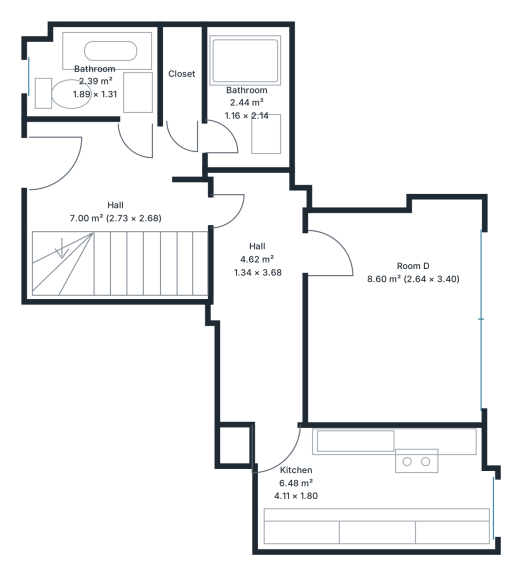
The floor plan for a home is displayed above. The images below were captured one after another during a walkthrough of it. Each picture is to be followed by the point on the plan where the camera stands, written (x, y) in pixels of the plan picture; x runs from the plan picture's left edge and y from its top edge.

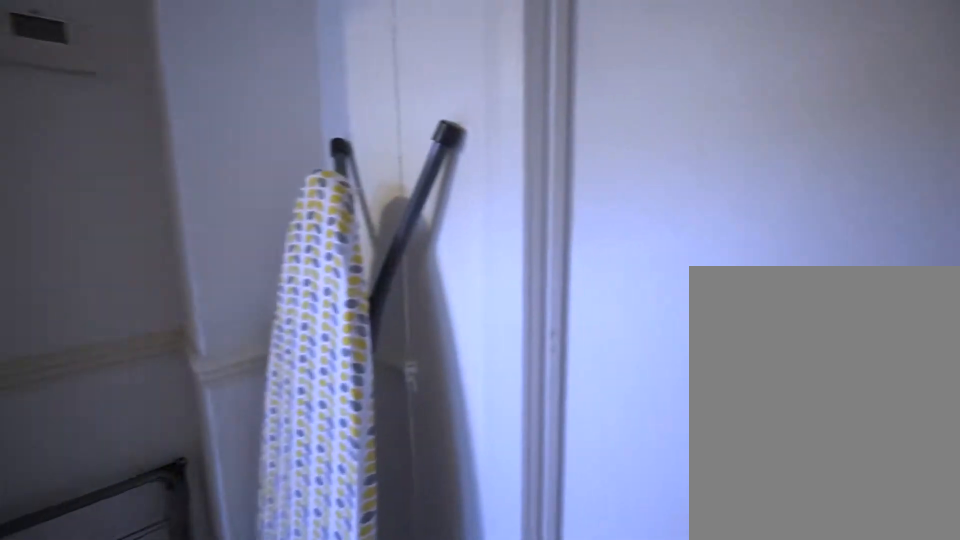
(277, 264)
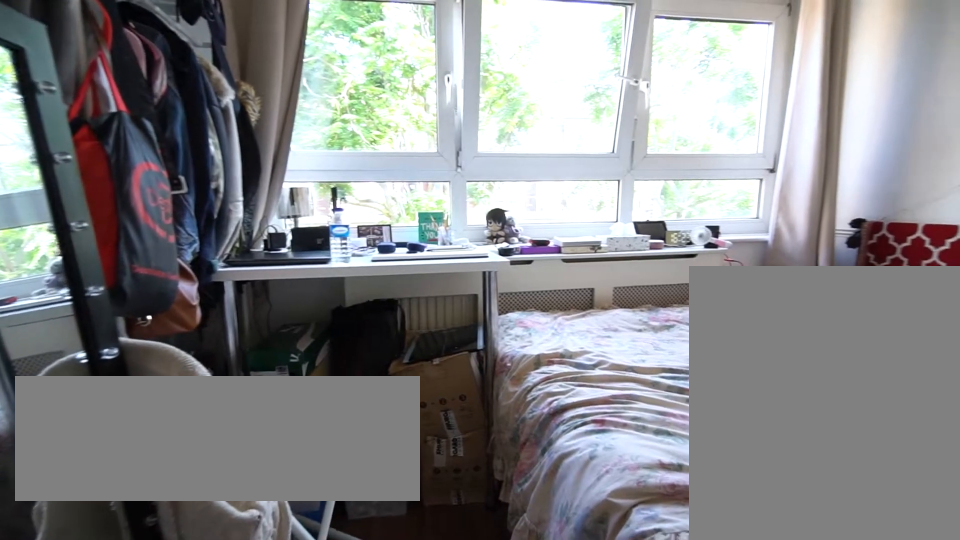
(342, 257)
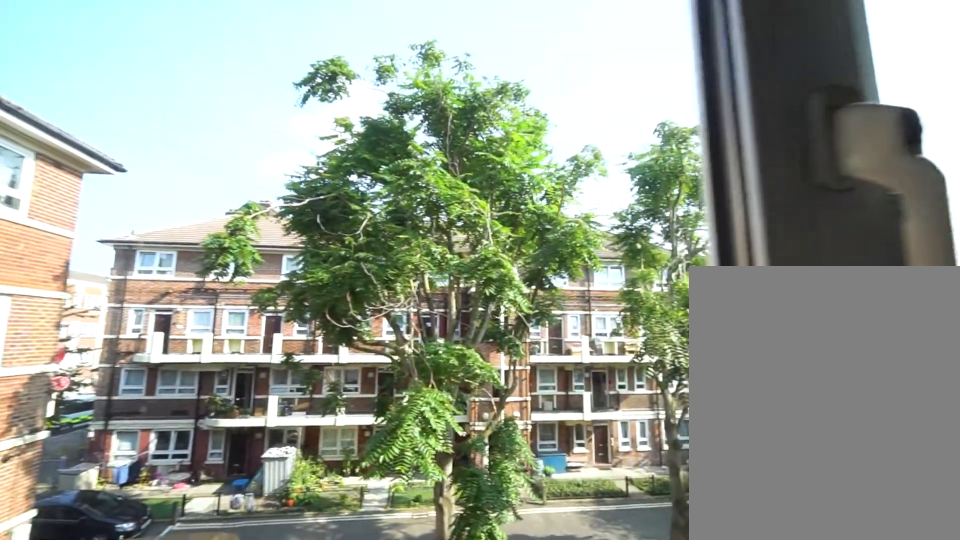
(466, 275)
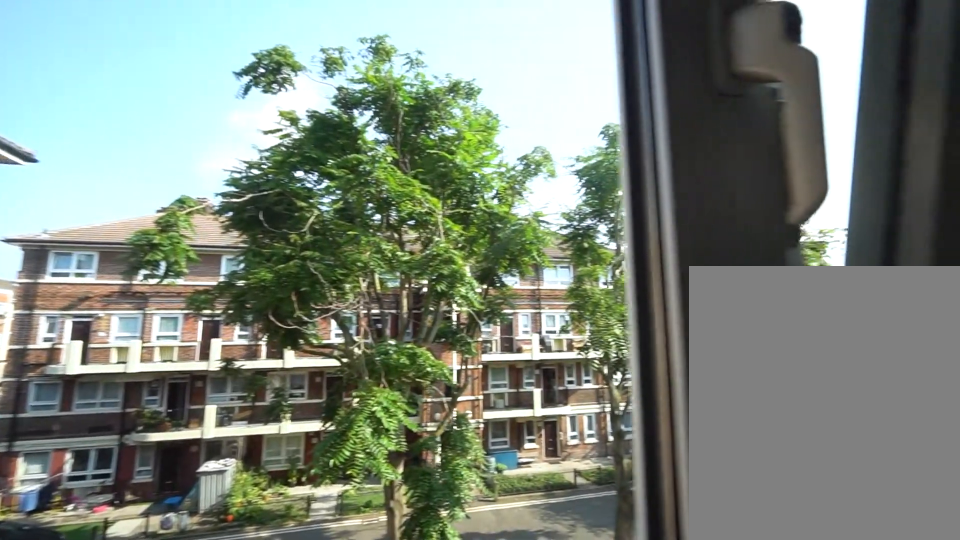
(467, 275)
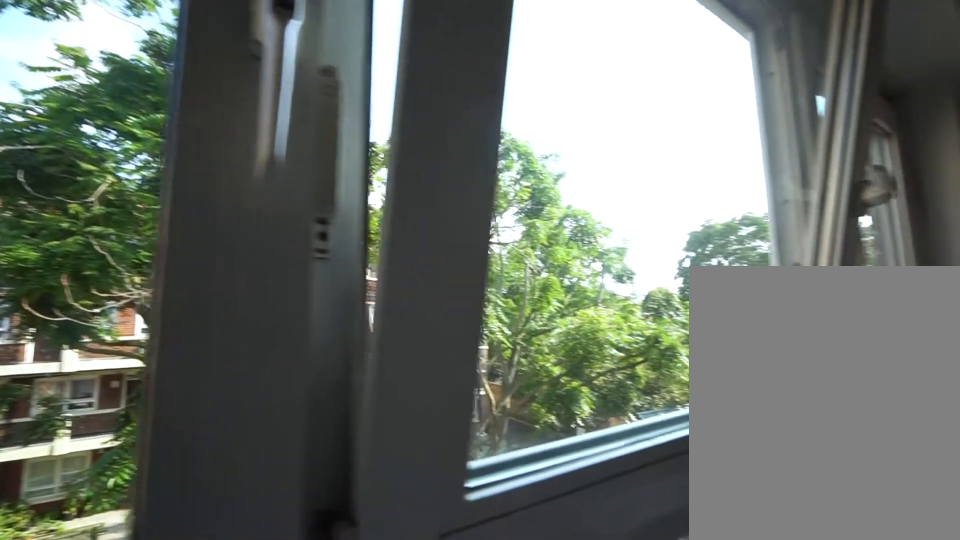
(467, 275)
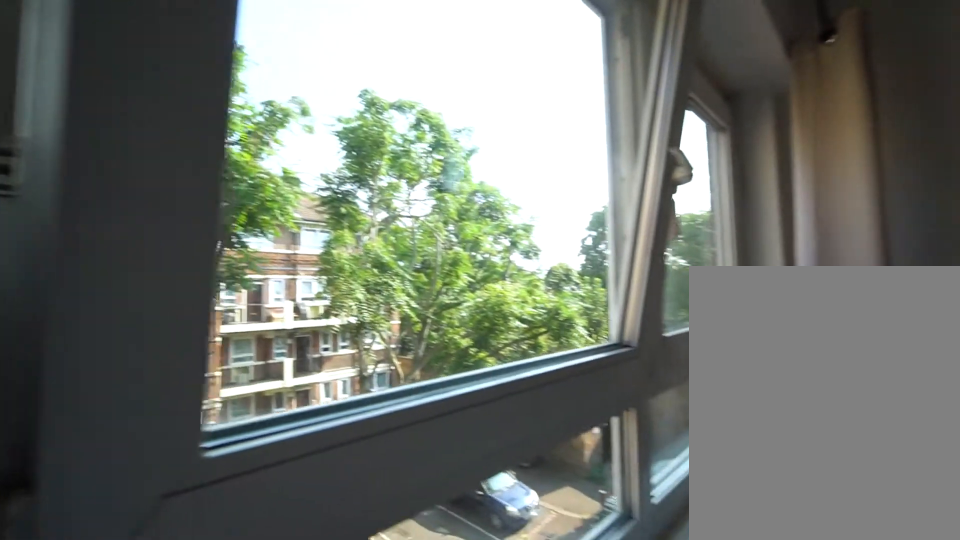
(467, 275)
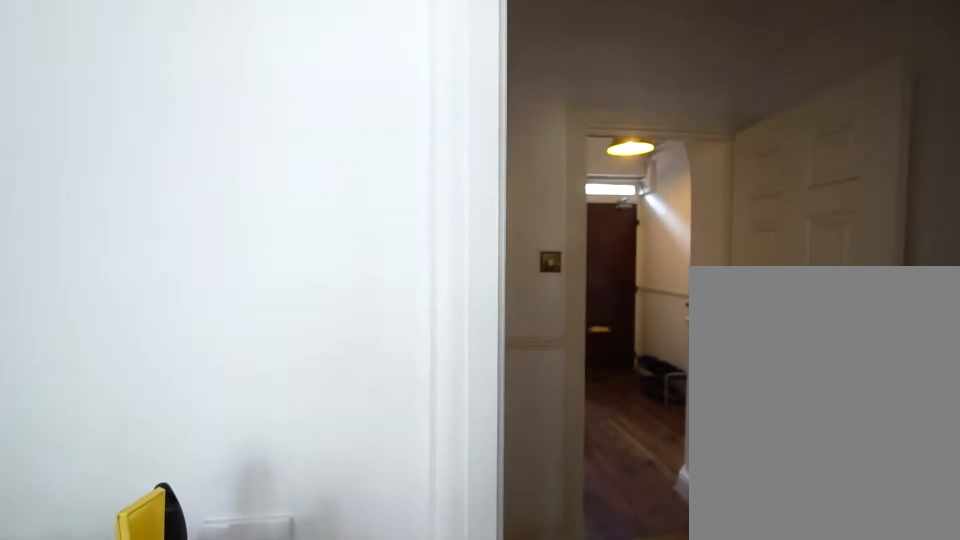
(314, 252)
